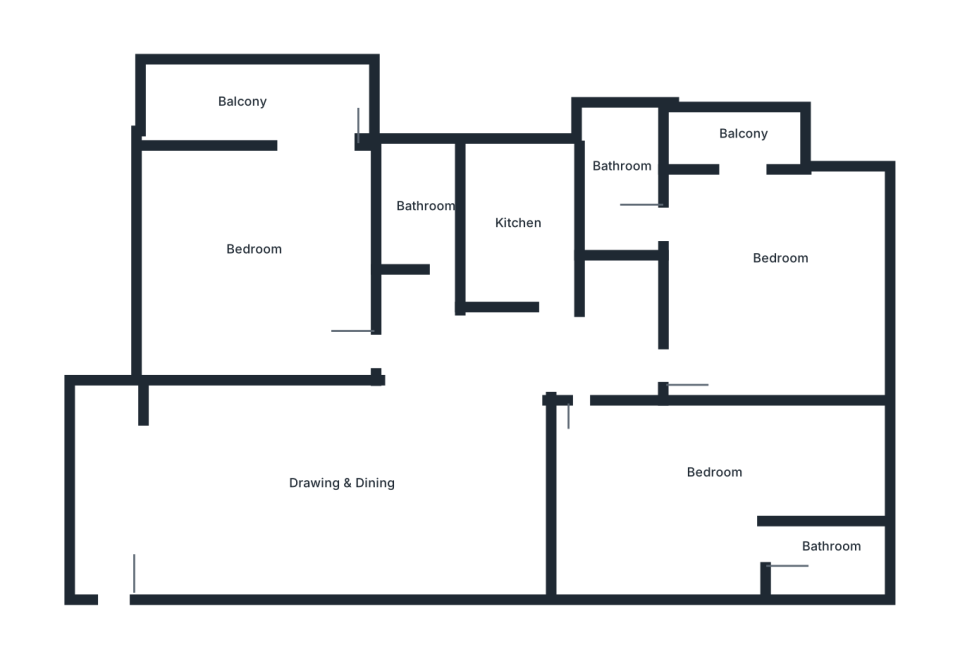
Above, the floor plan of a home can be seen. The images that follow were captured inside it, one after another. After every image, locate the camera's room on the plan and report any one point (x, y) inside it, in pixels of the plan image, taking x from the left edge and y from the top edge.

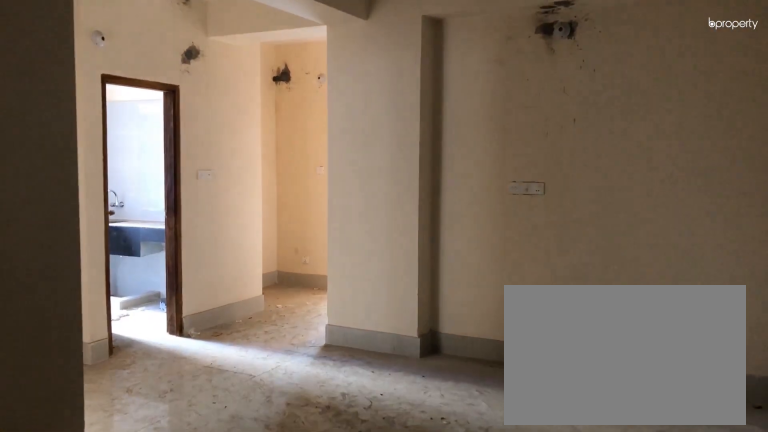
(112, 585)
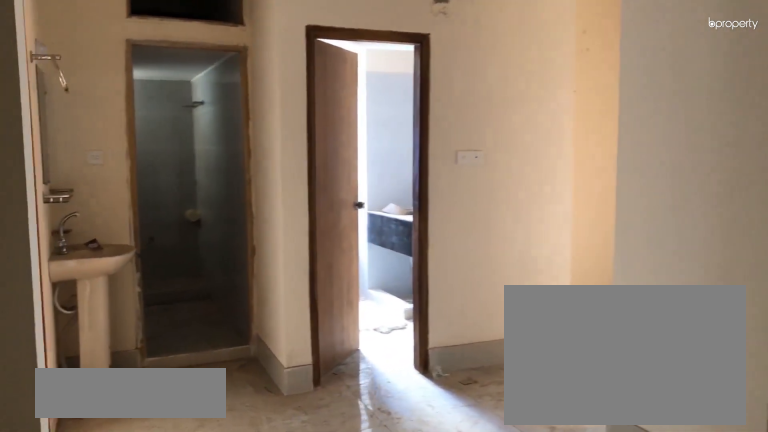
(309, 477)
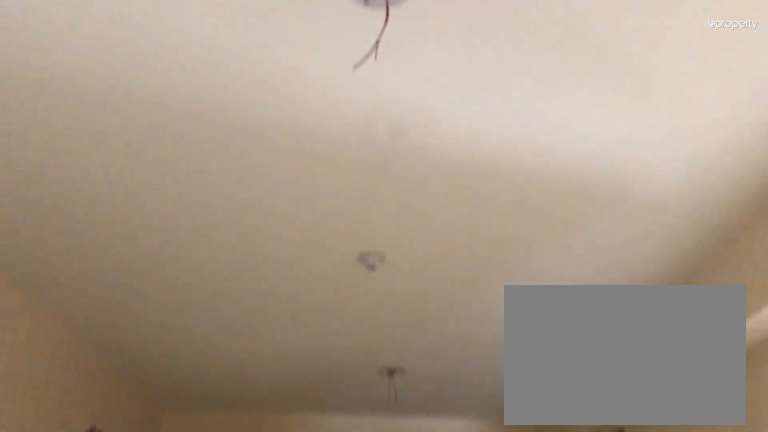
(310, 477)
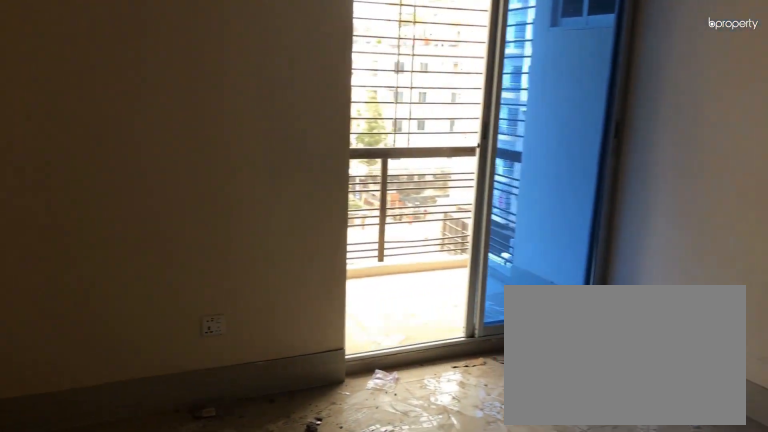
(259, 257)
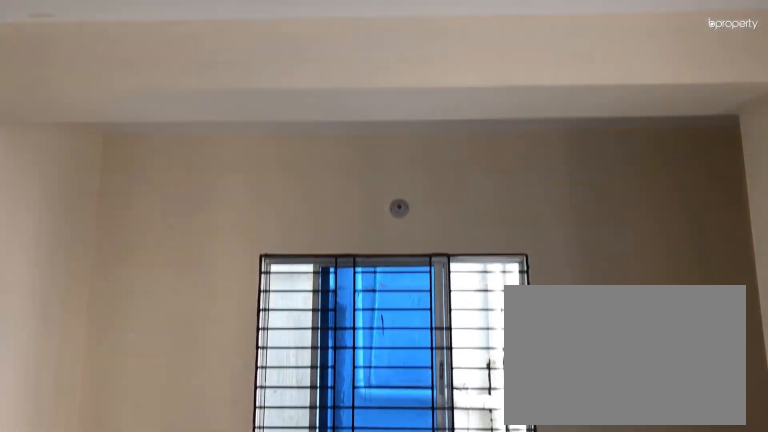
(259, 257)
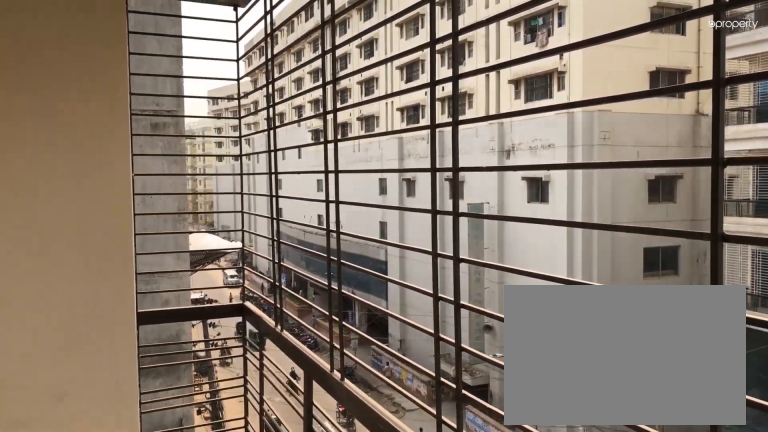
(255, 103)
